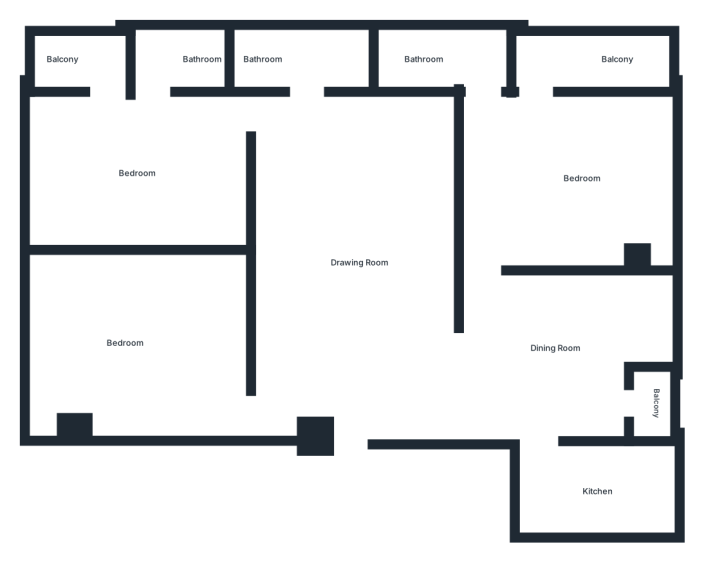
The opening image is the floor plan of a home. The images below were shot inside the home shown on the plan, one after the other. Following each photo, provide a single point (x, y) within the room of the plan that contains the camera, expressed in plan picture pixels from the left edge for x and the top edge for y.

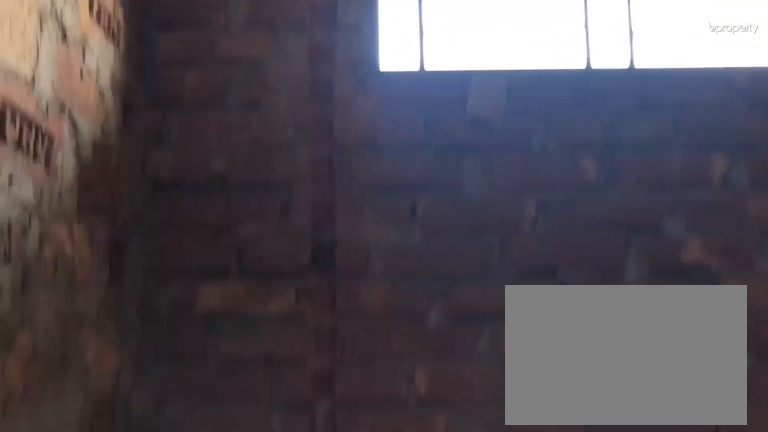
(183, 63)
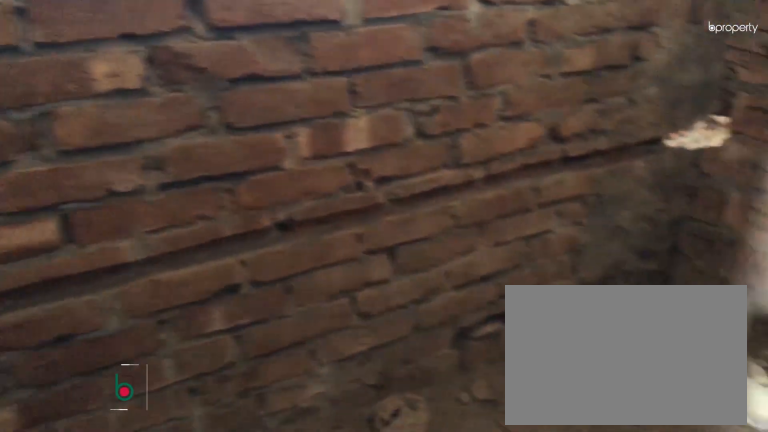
(304, 65)
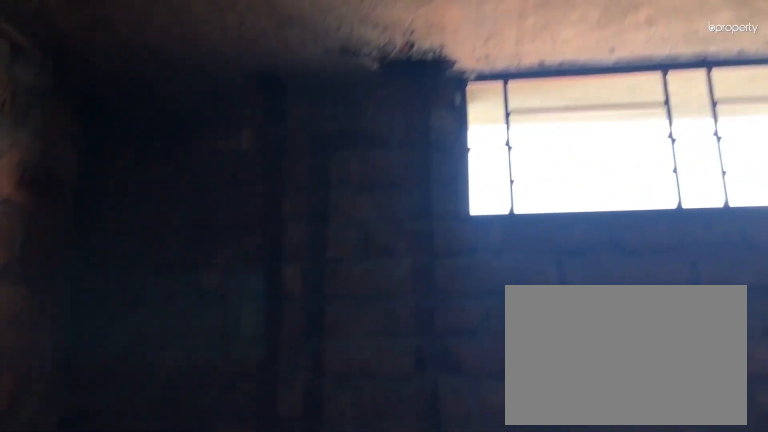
(304, 65)
